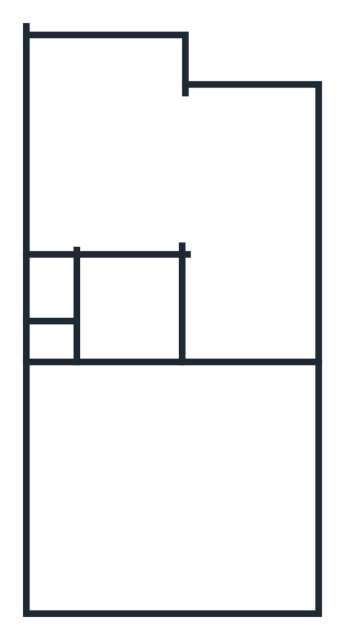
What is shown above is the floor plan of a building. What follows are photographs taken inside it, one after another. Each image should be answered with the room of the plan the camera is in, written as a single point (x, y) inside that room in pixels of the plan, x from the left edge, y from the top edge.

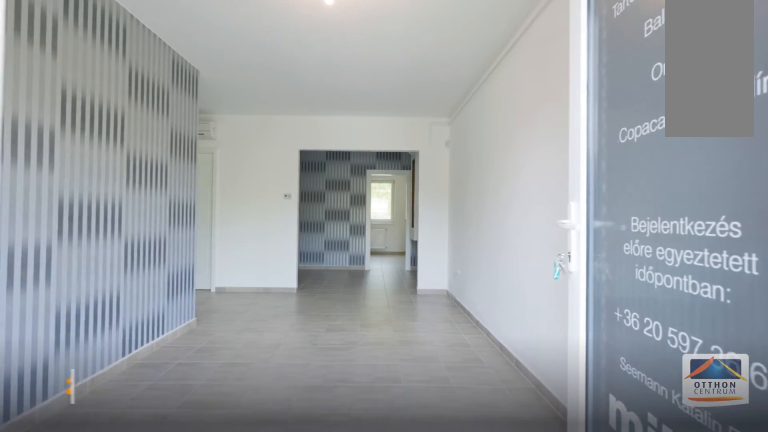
(240, 512)
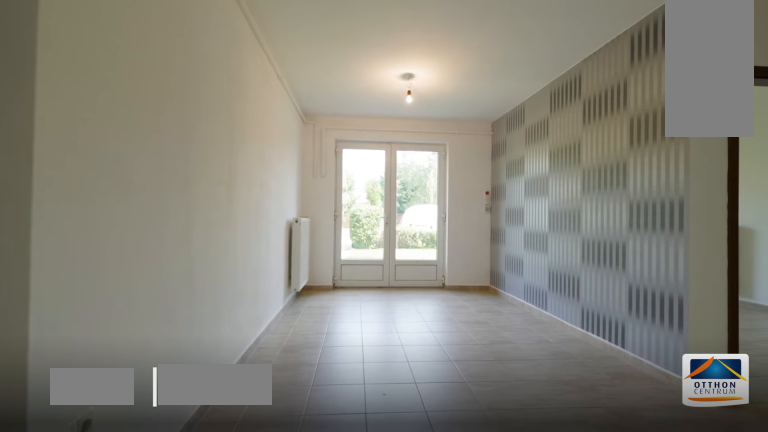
(240, 513)
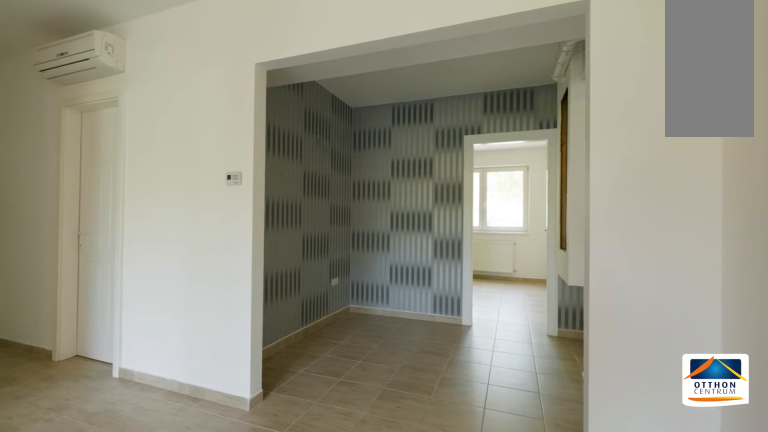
(250, 315)
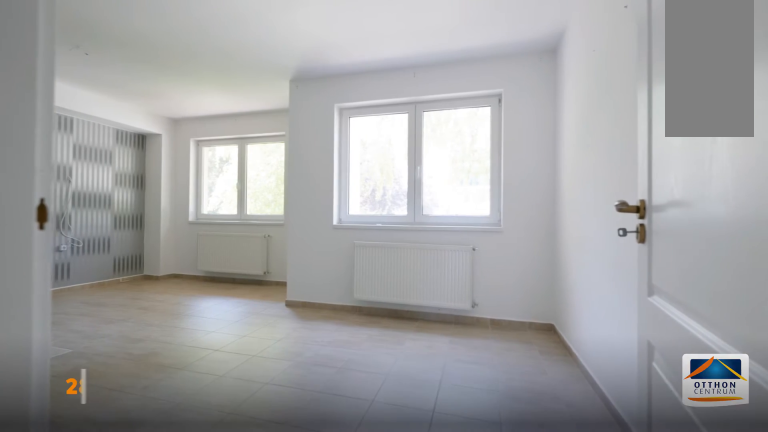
(151, 159)
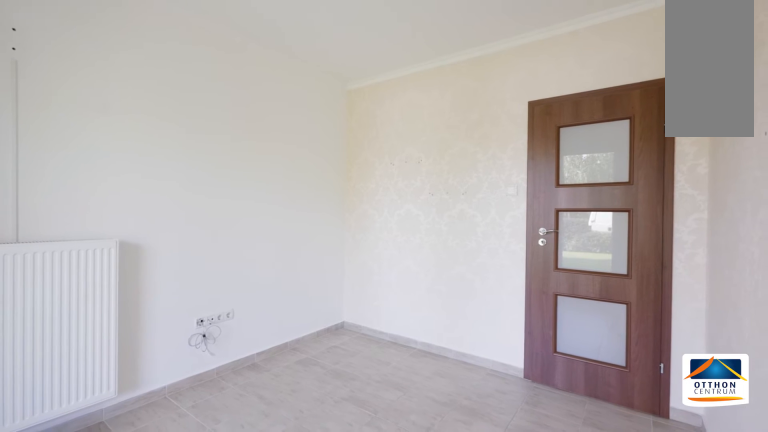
(112, 538)
